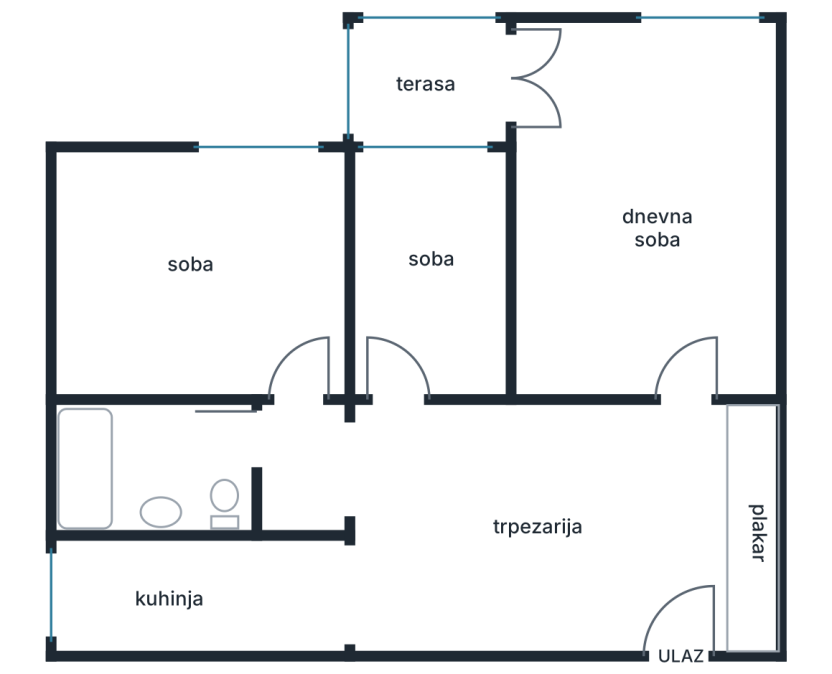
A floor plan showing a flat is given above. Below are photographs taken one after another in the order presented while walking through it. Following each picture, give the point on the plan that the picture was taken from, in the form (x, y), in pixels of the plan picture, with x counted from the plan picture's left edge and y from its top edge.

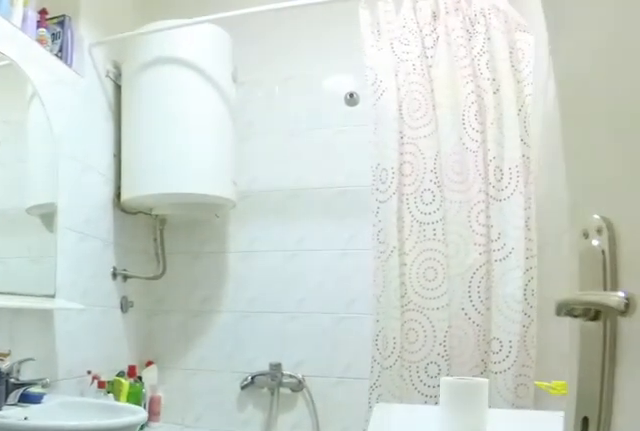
(293, 427)
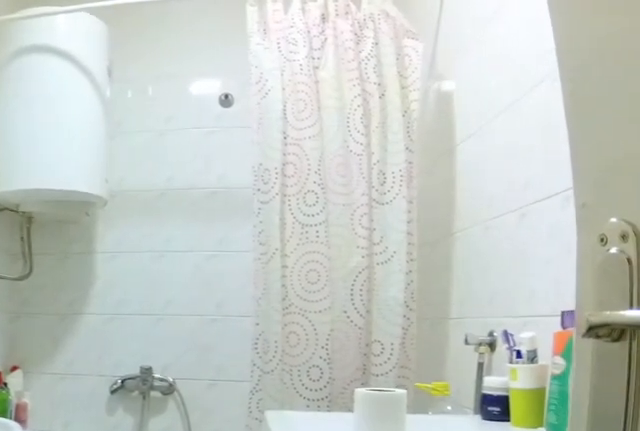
(283, 440)
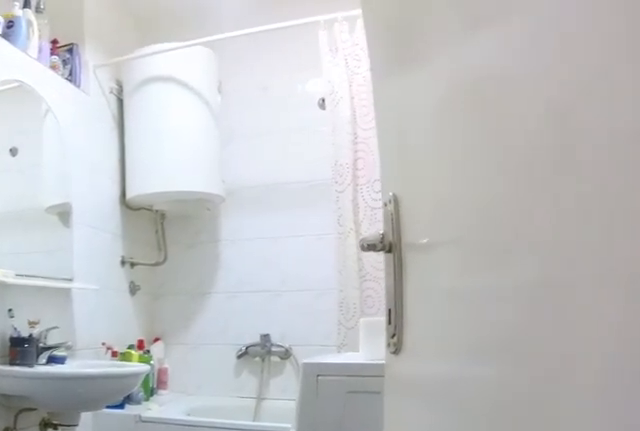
(279, 414)
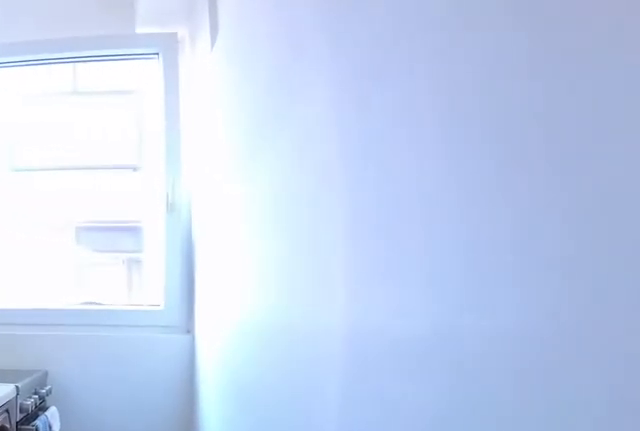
(274, 594)
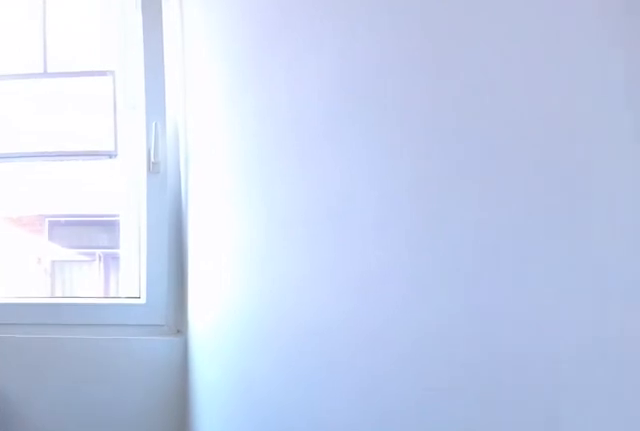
(230, 591)
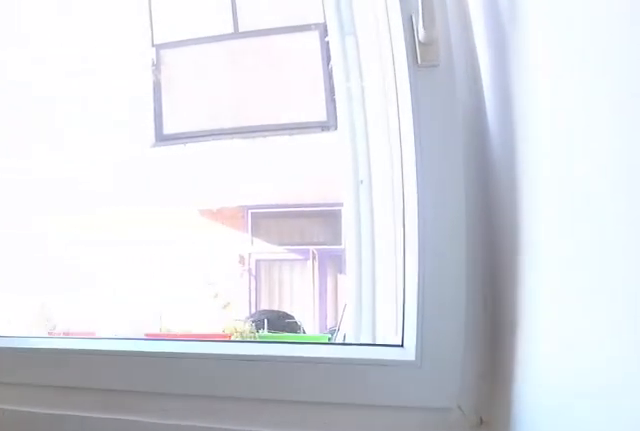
(132, 590)
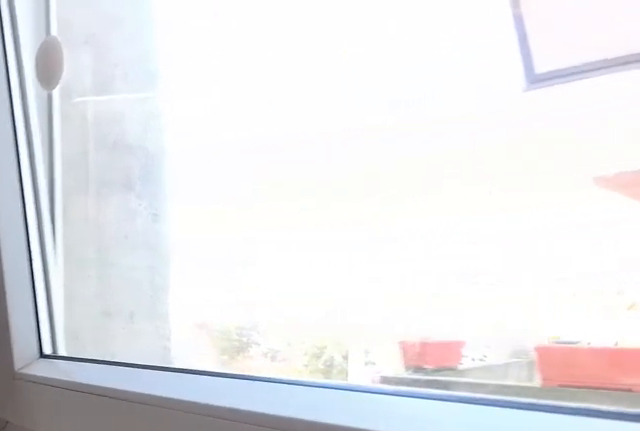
(95, 565)
